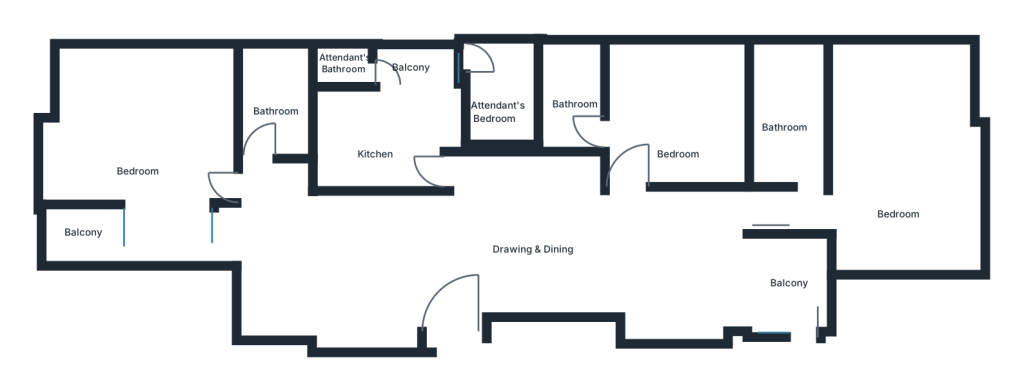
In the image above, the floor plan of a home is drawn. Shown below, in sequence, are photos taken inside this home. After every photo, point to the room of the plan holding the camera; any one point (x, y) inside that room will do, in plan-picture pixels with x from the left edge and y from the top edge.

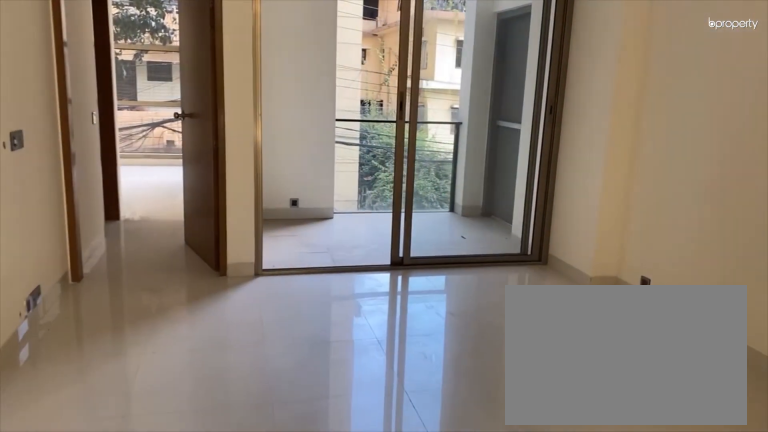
(612, 248)
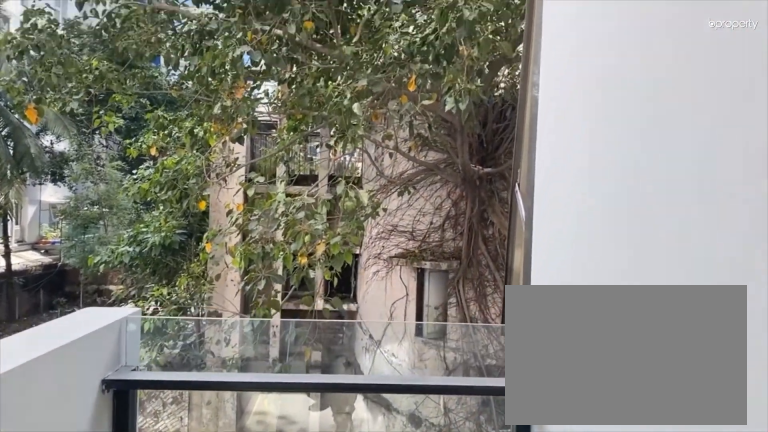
(96, 240)
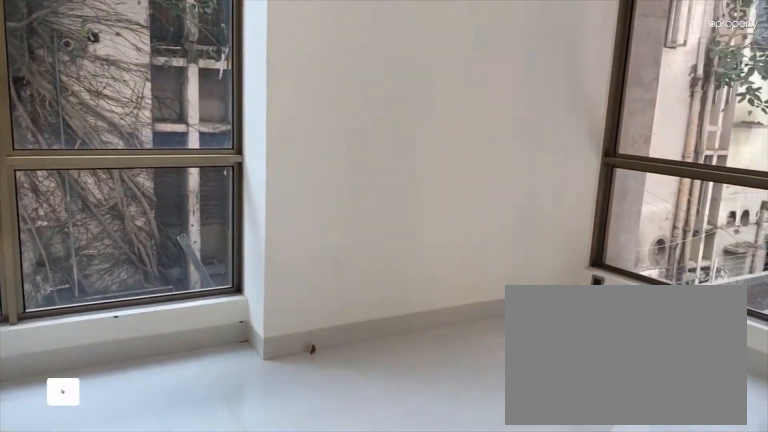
(137, 141)
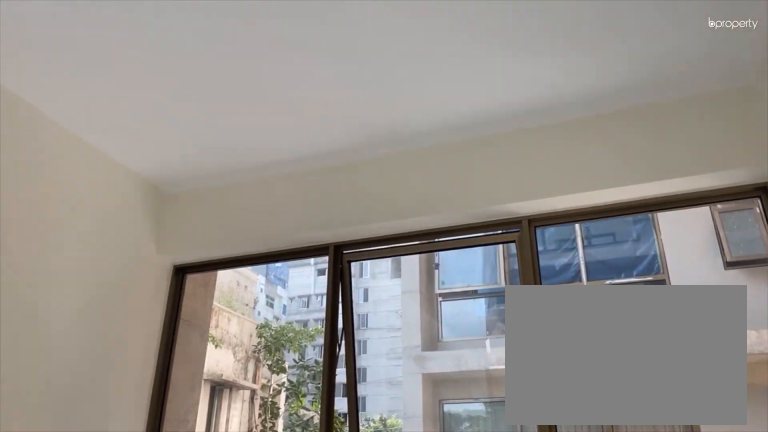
(137, 141)
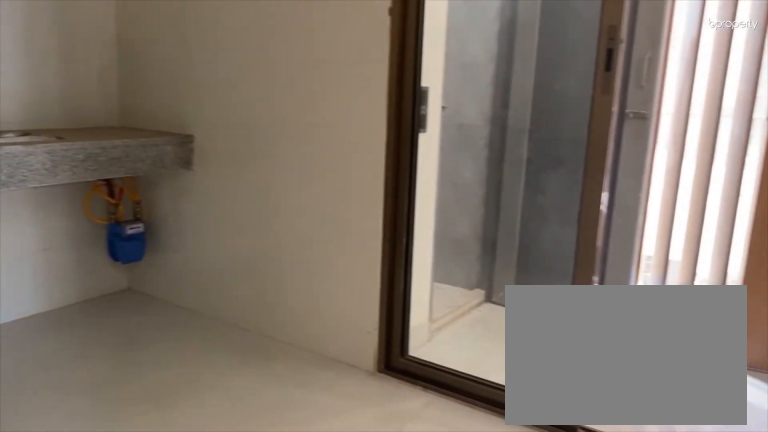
(378, 129)
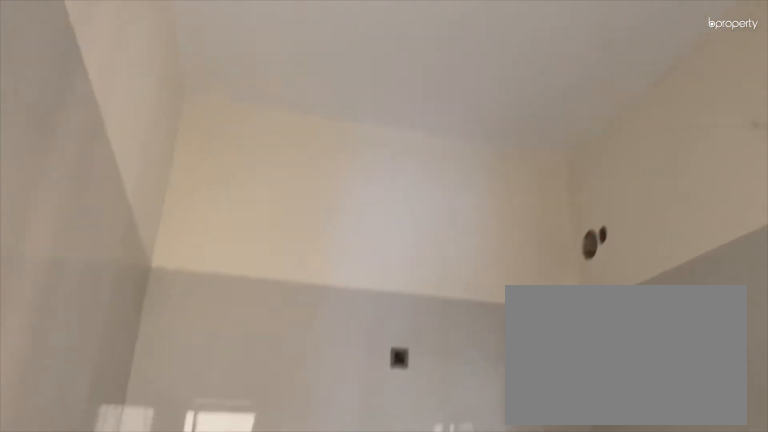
(378, 129)
